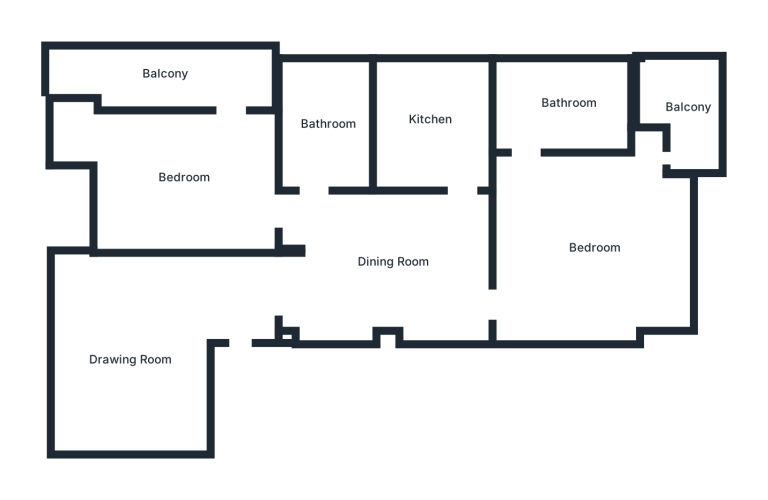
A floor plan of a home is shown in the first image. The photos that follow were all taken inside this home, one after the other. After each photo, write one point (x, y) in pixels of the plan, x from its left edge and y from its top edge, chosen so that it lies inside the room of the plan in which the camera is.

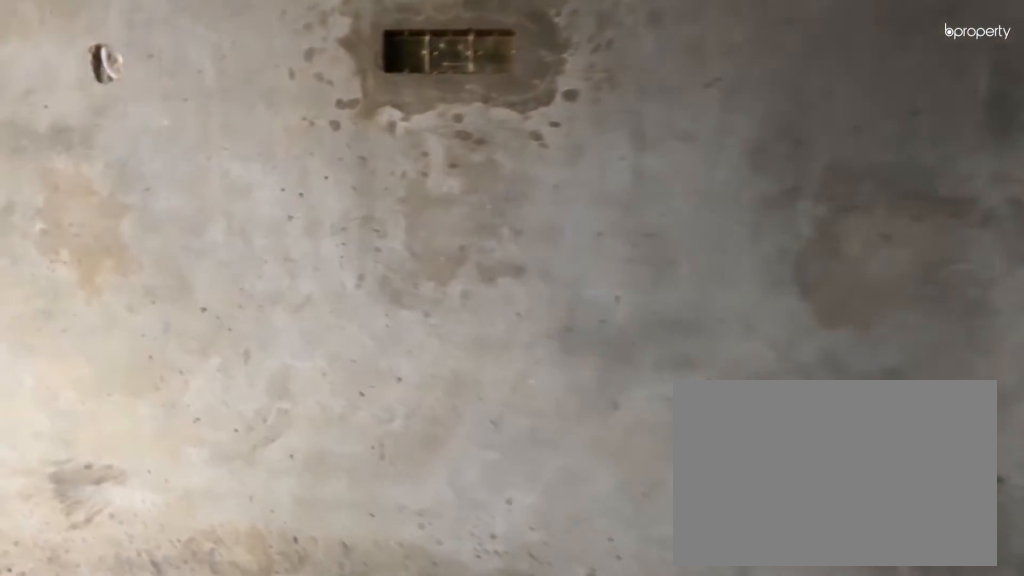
(198, 303)
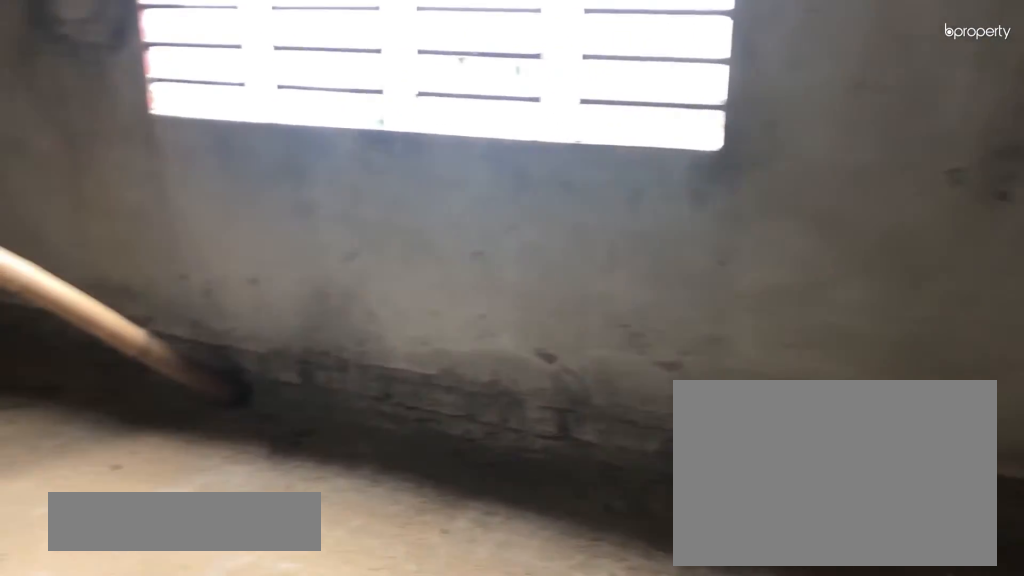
(130, 357)
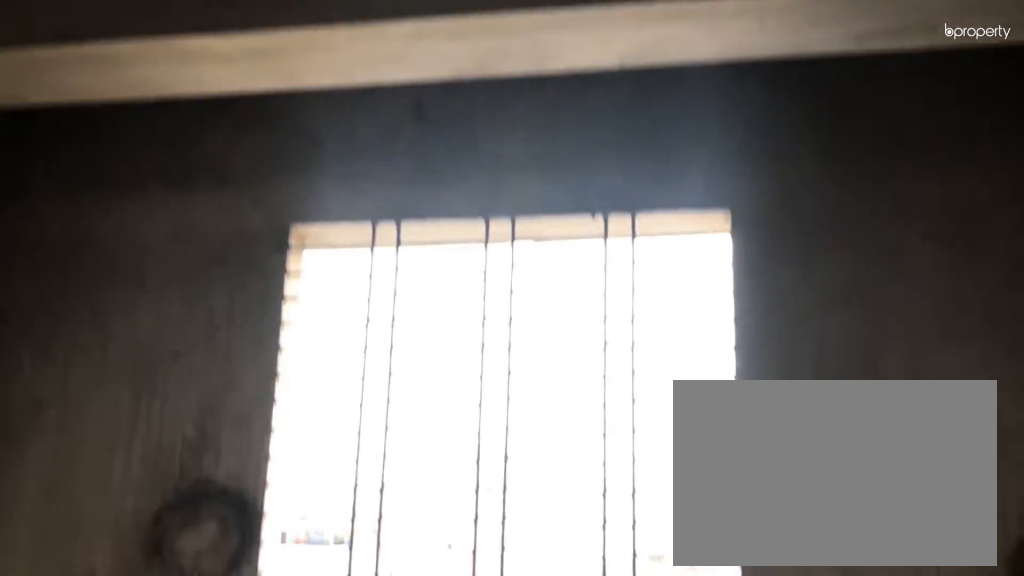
(130, 357)
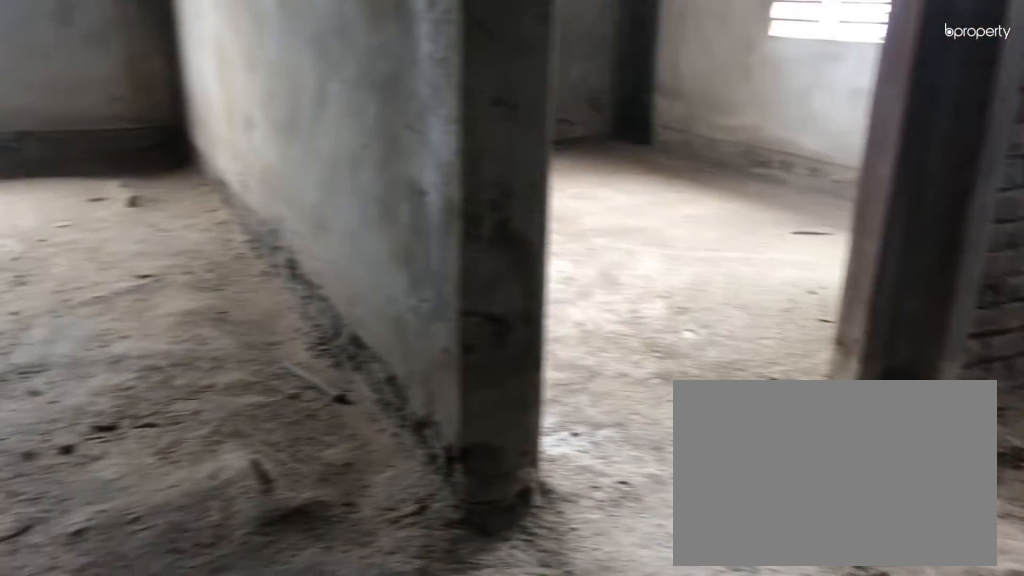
(387, 262)
